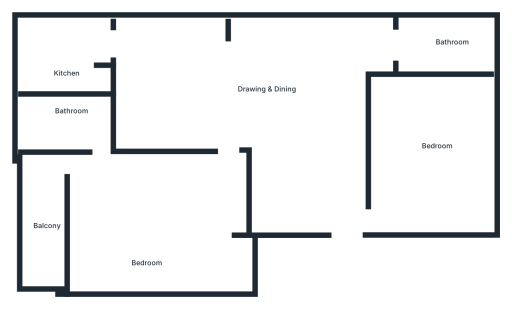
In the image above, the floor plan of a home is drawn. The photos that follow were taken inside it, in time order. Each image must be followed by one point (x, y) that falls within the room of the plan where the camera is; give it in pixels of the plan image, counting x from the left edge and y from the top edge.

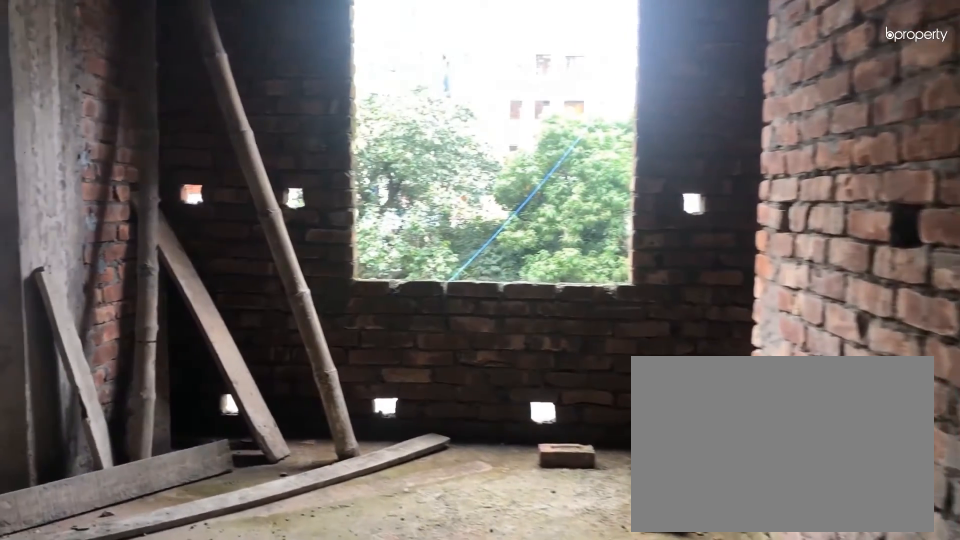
(268, 100)
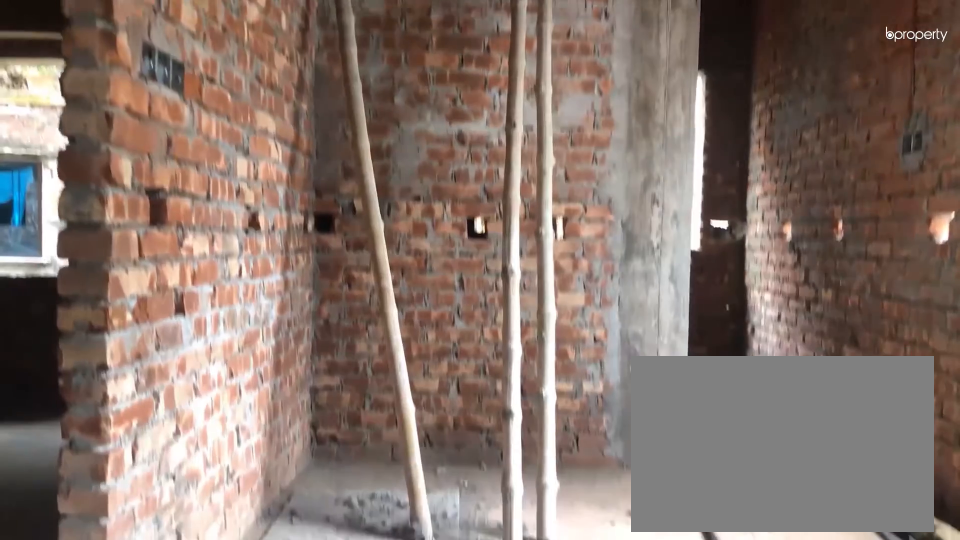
(268, 100)
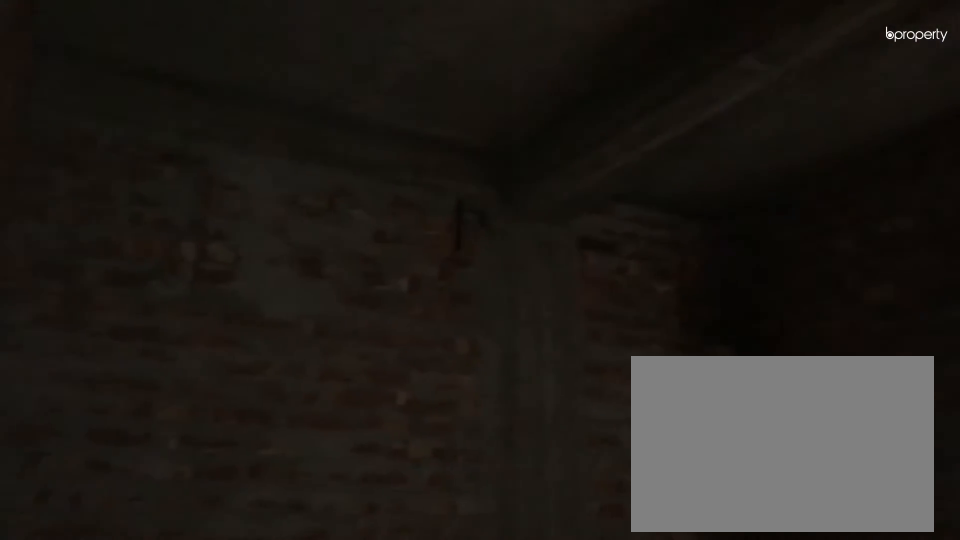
(434, 144)
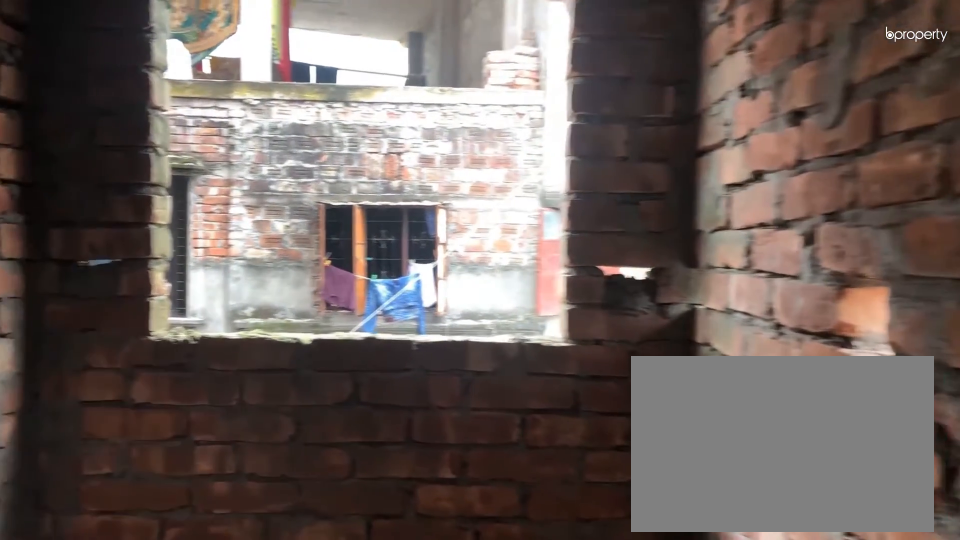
(69, 67)
